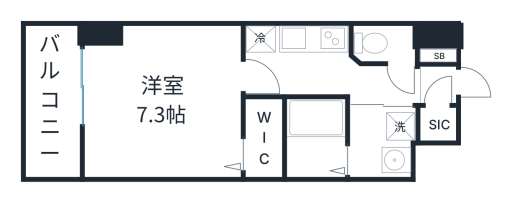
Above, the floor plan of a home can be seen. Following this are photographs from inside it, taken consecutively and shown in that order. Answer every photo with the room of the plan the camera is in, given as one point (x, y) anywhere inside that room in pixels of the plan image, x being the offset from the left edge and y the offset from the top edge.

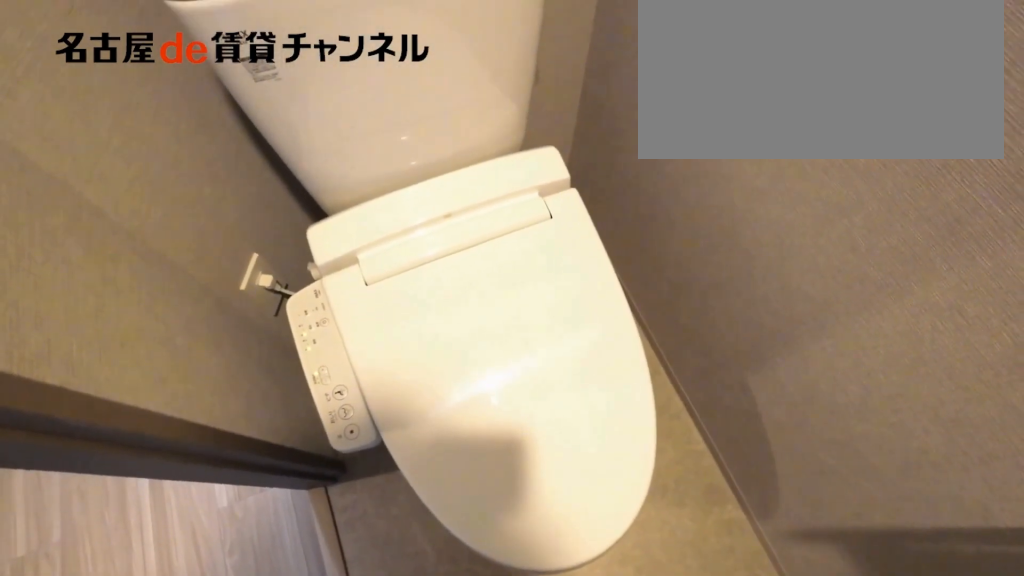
(383, 43)
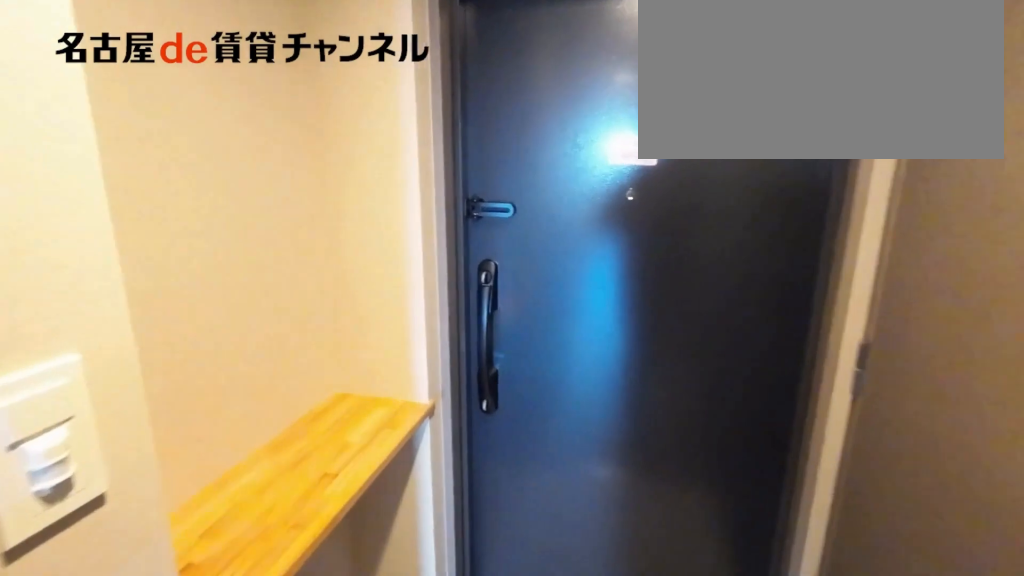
(329, 77)
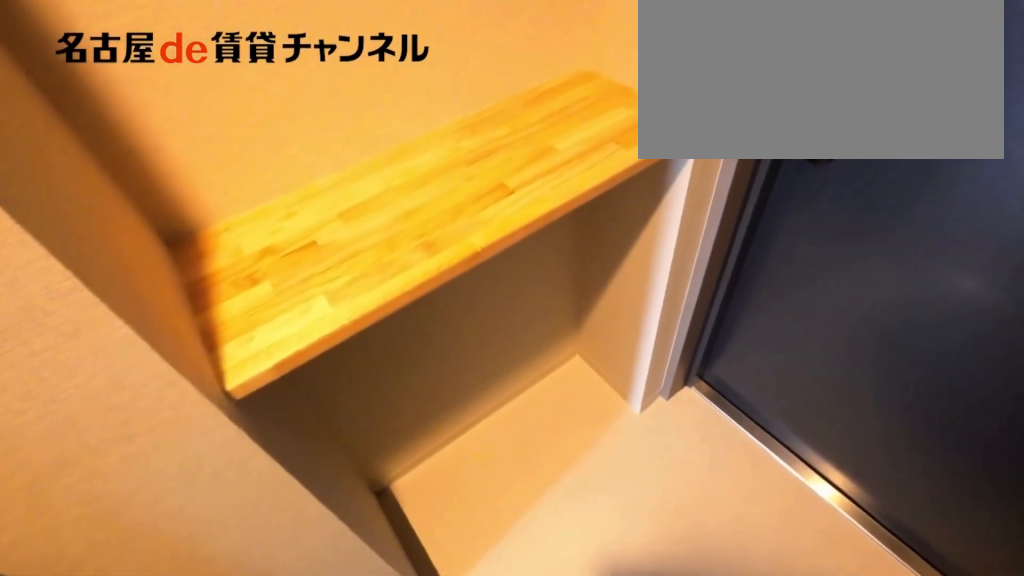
(438, 76)
